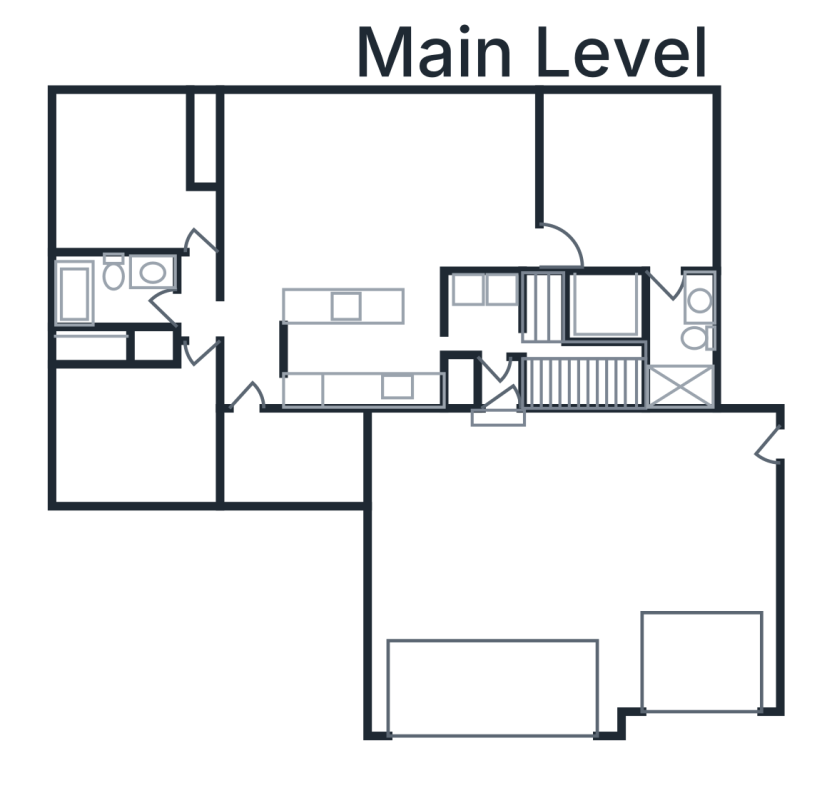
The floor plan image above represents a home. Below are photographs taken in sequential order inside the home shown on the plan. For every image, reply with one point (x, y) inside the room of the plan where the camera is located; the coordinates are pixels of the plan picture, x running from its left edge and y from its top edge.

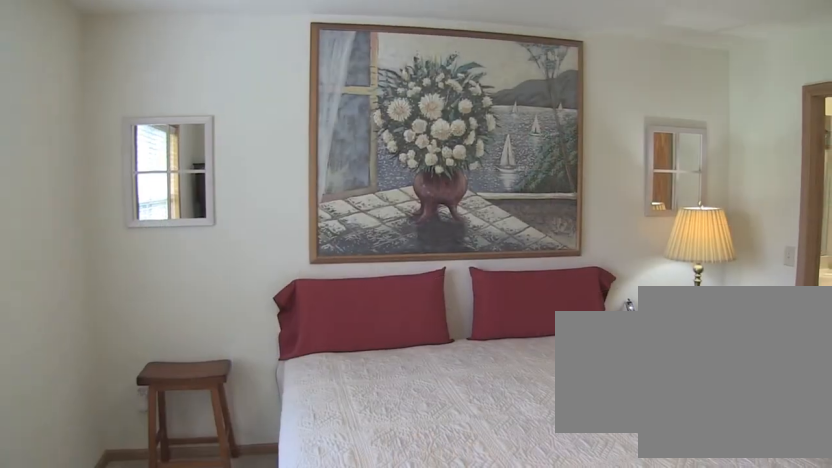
(627, 181)
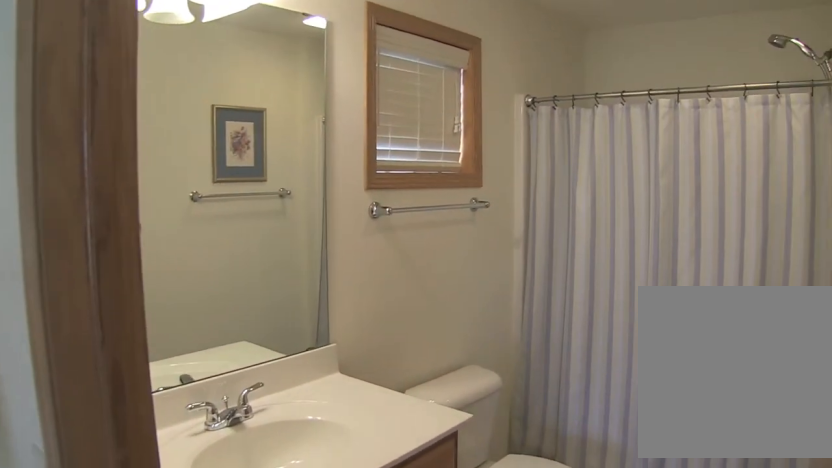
(681, 341)
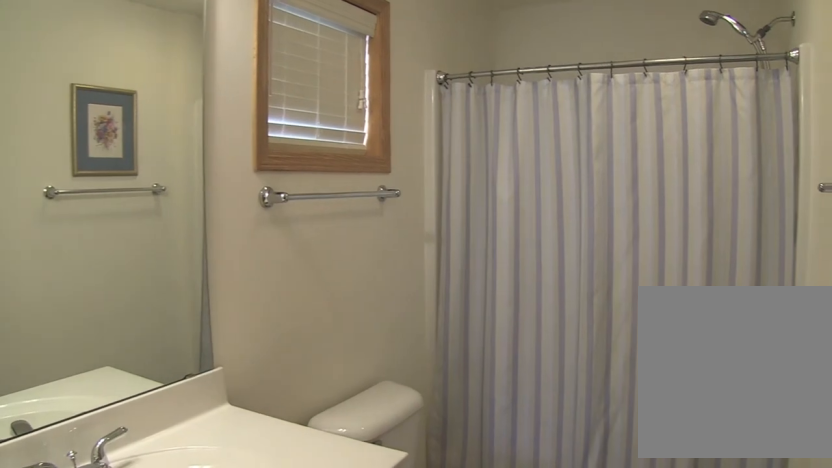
(681, 341)
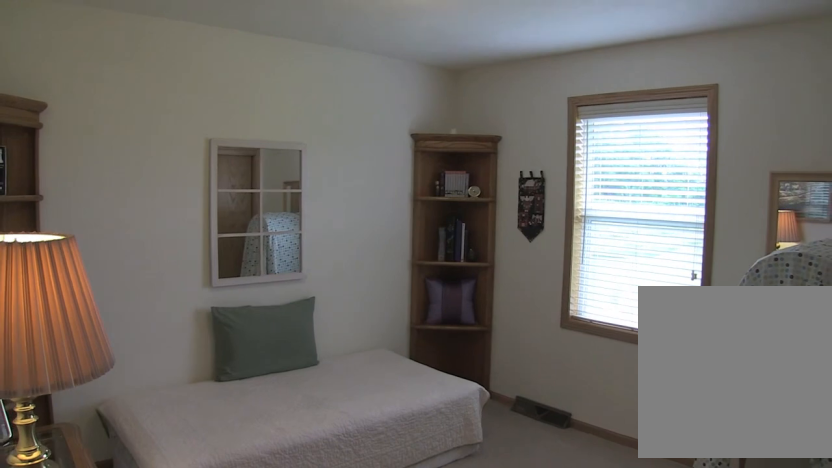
(132, 177)
